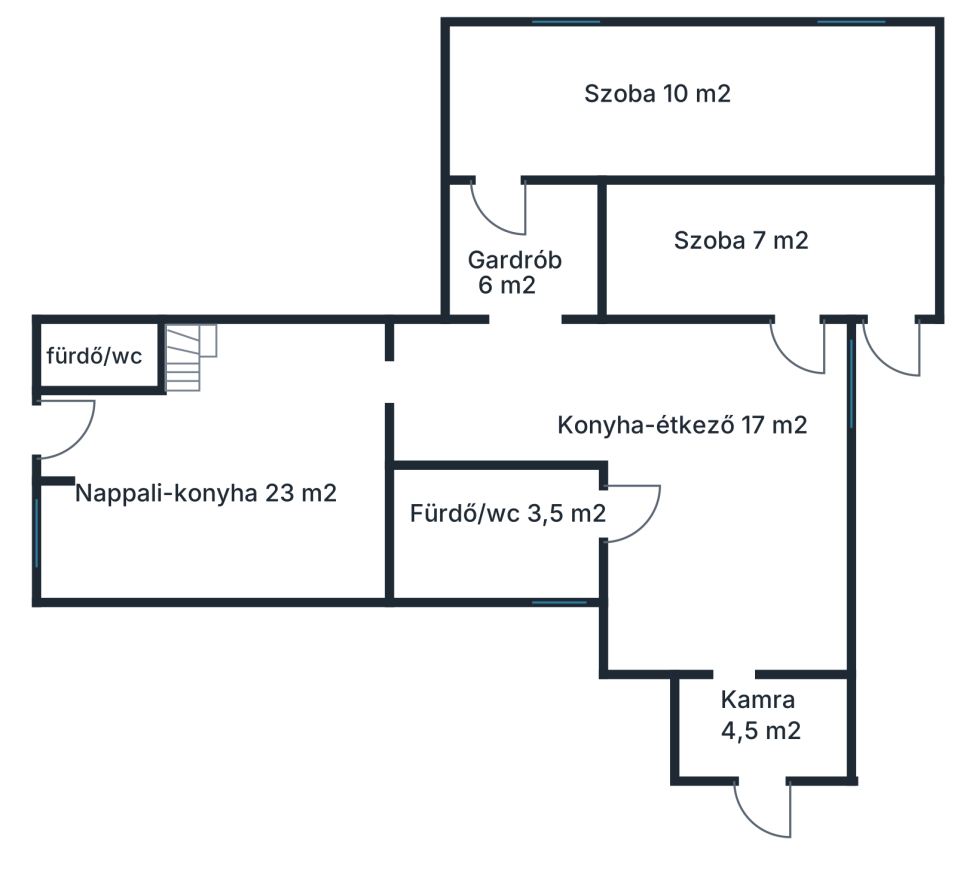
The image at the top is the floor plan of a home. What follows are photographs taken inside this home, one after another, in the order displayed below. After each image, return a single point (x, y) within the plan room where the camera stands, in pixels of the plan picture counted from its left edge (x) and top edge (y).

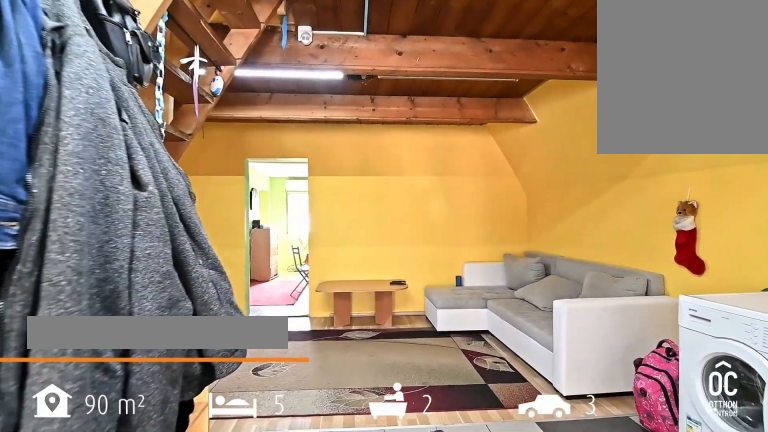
(216, 478)
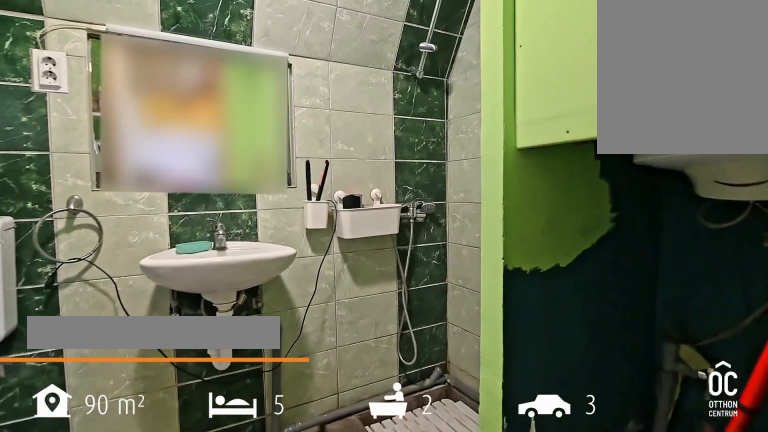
(91, 360)
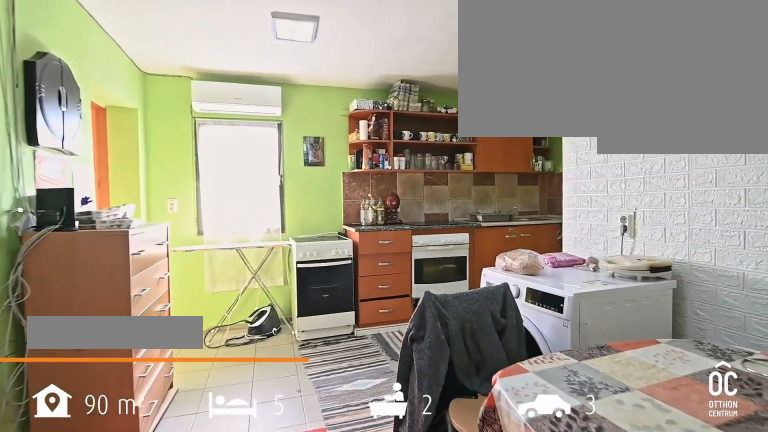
(726, 495)
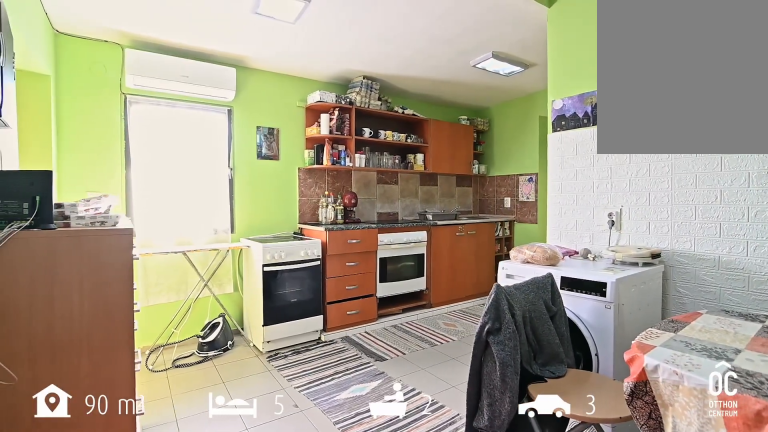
(726, 495)
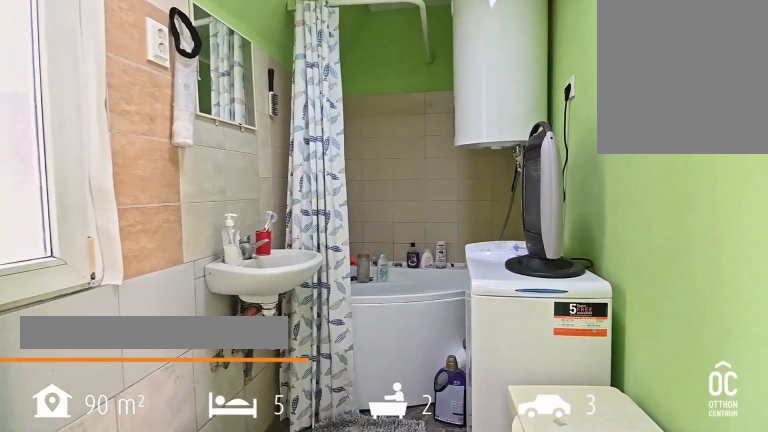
(496, 519)
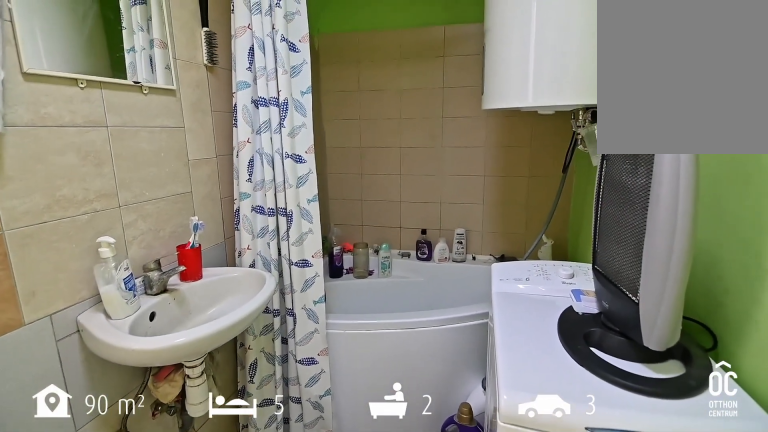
(497, 519)
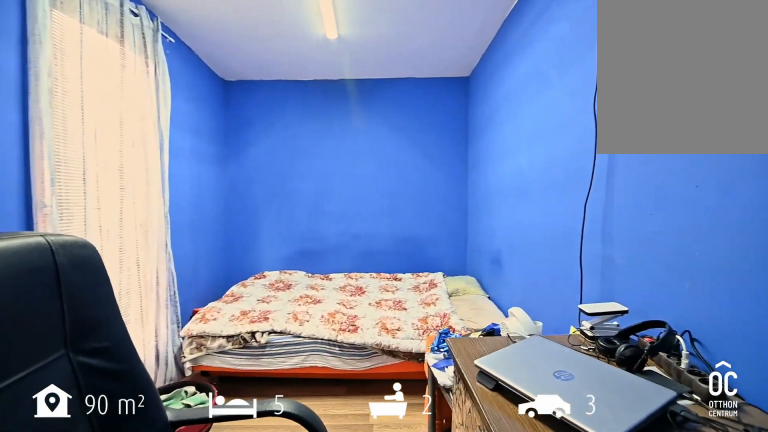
(695, 105)
